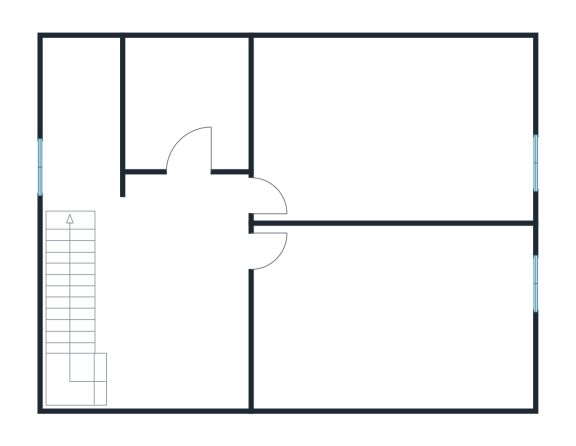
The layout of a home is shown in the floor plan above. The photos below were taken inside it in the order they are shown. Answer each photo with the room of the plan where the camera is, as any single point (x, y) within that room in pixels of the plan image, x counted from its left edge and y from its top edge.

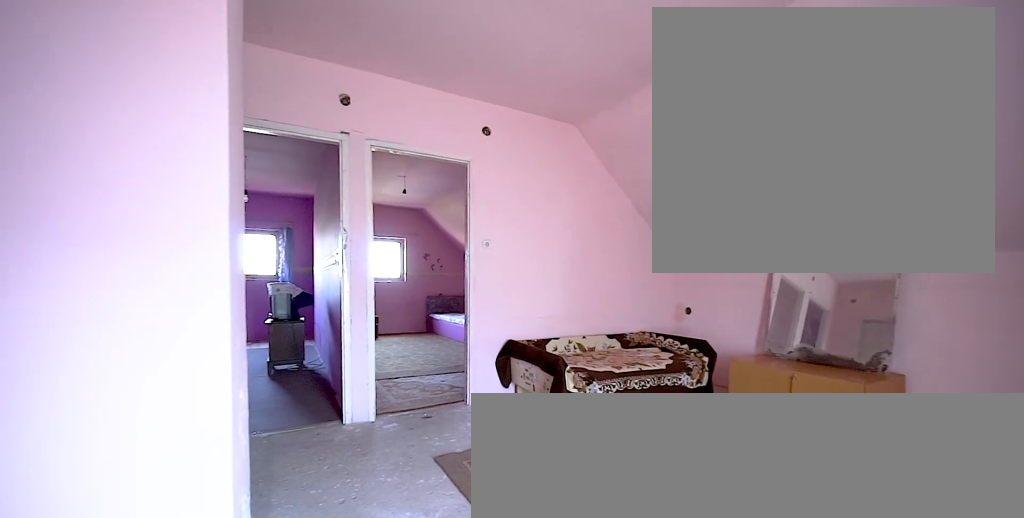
(183, 285)
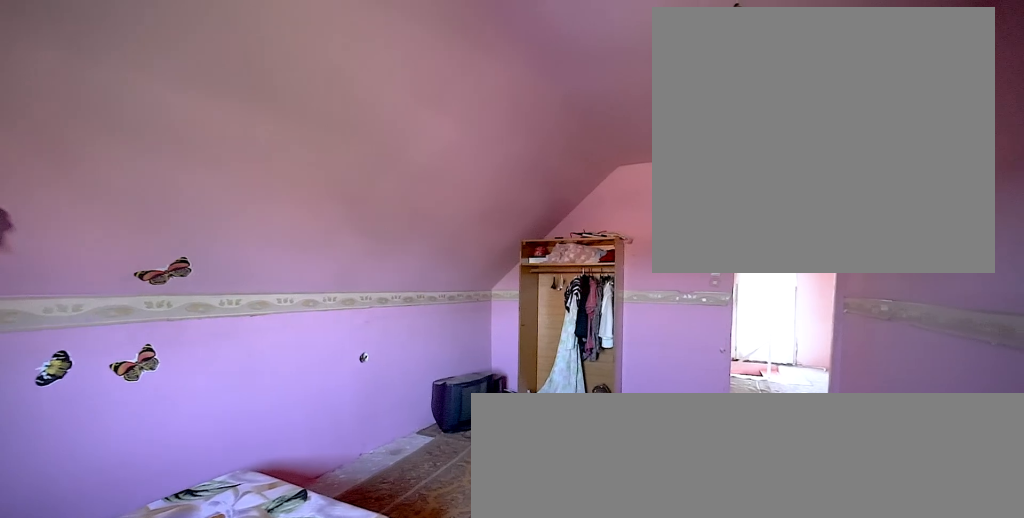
(397, 320)
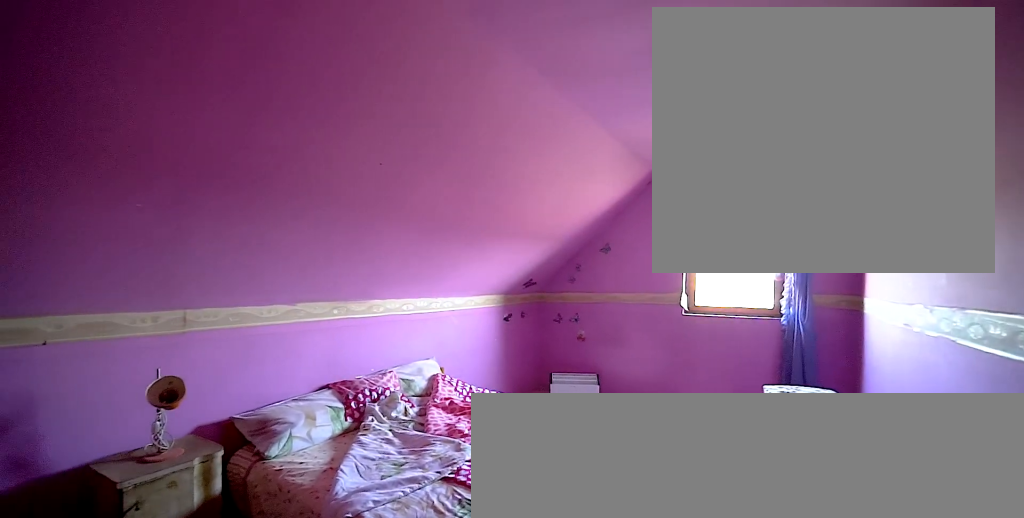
(397, 146)
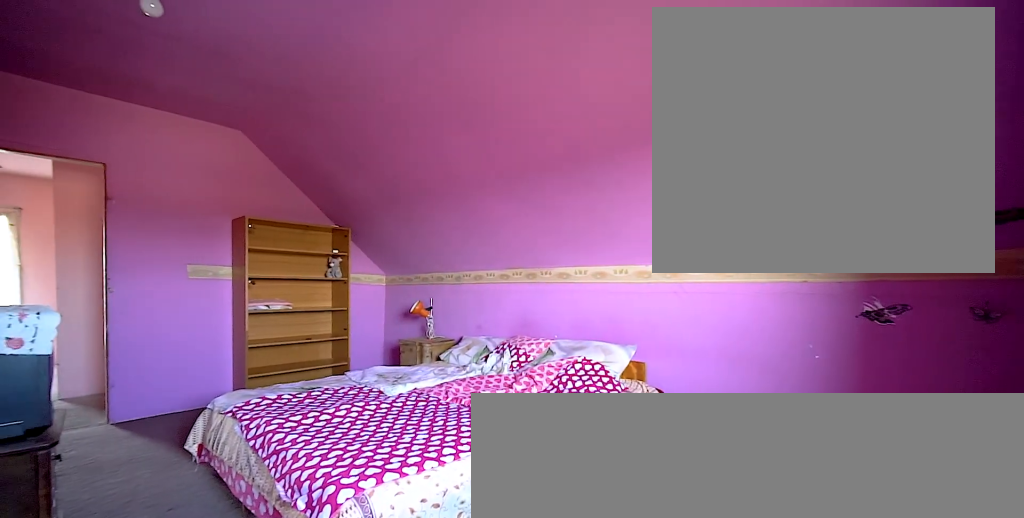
(397, 146)
